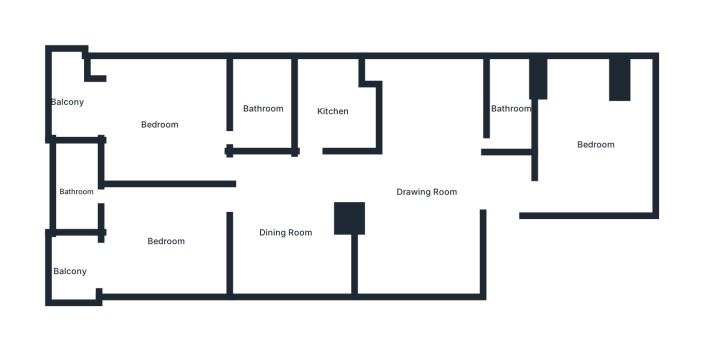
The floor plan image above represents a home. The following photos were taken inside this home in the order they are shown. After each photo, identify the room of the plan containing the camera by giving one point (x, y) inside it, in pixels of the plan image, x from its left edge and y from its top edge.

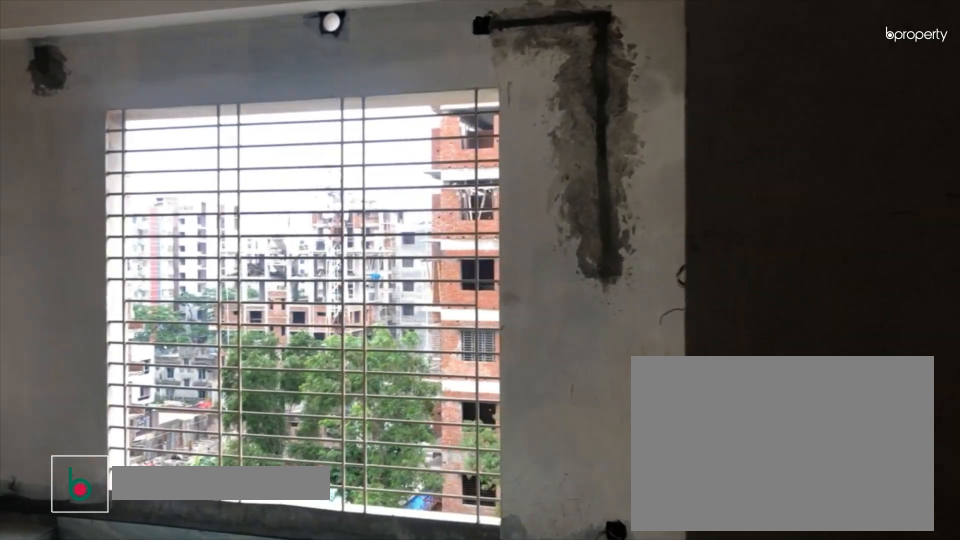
(427, 191)
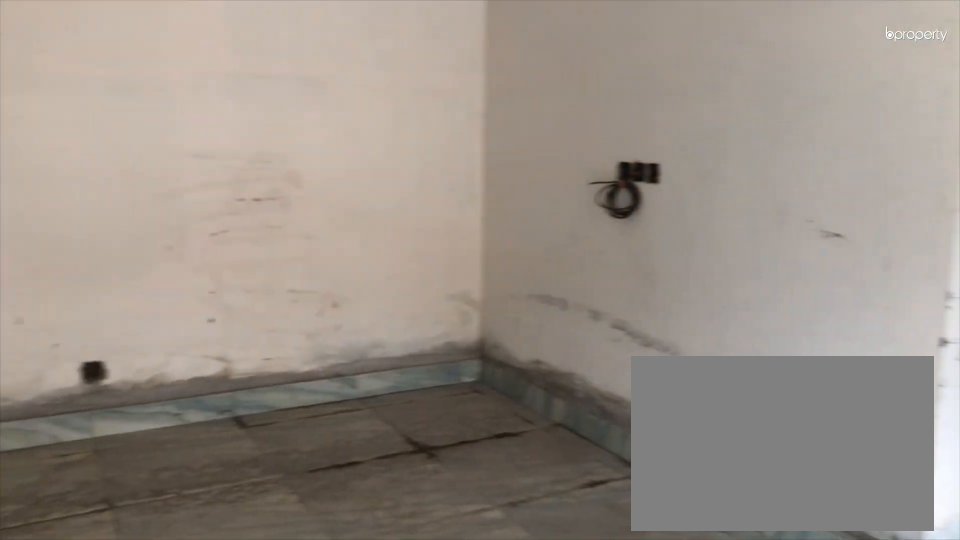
(426, 192)
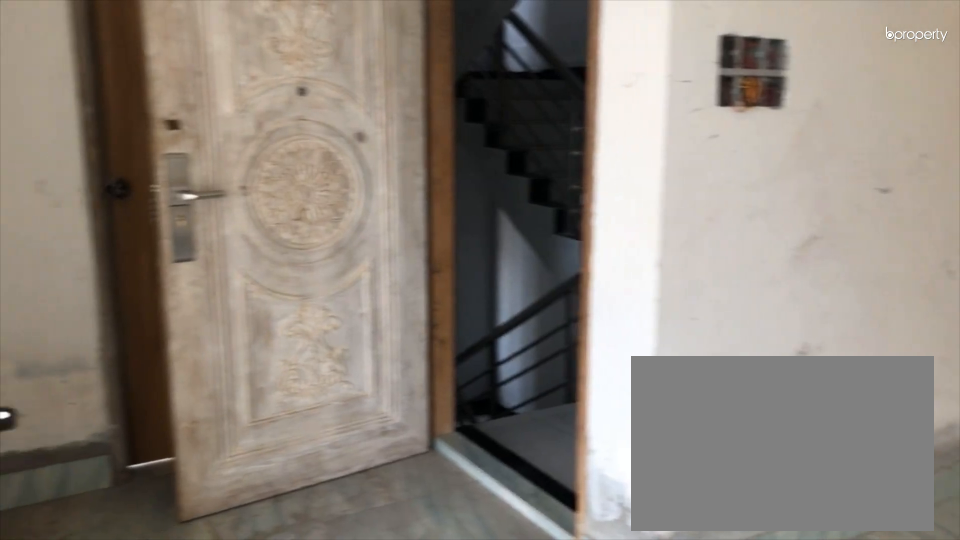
(426, 192)
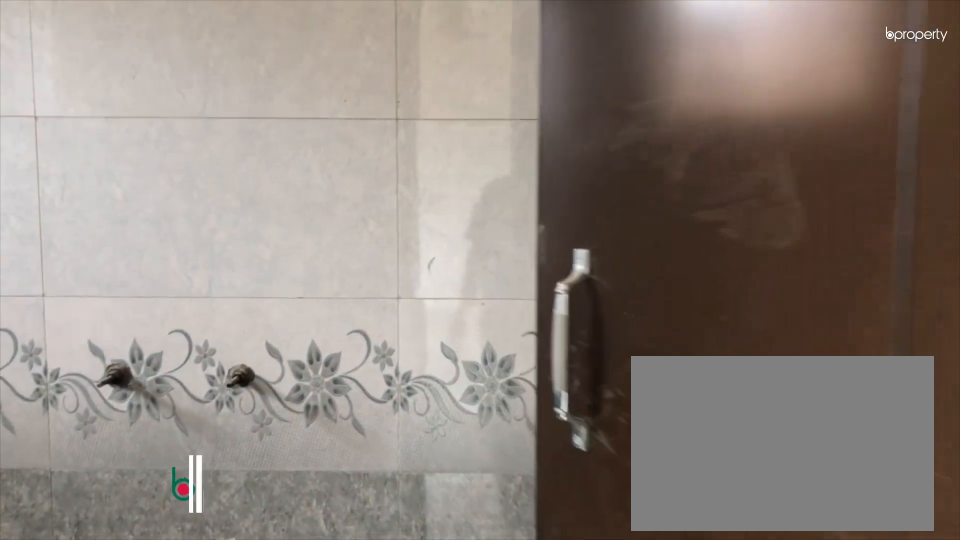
(512, 107)
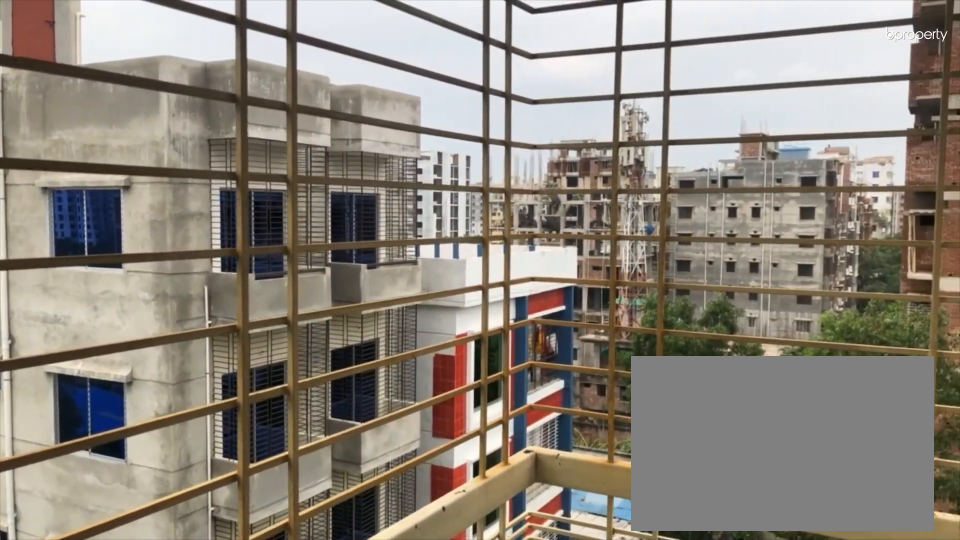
(64, 102)
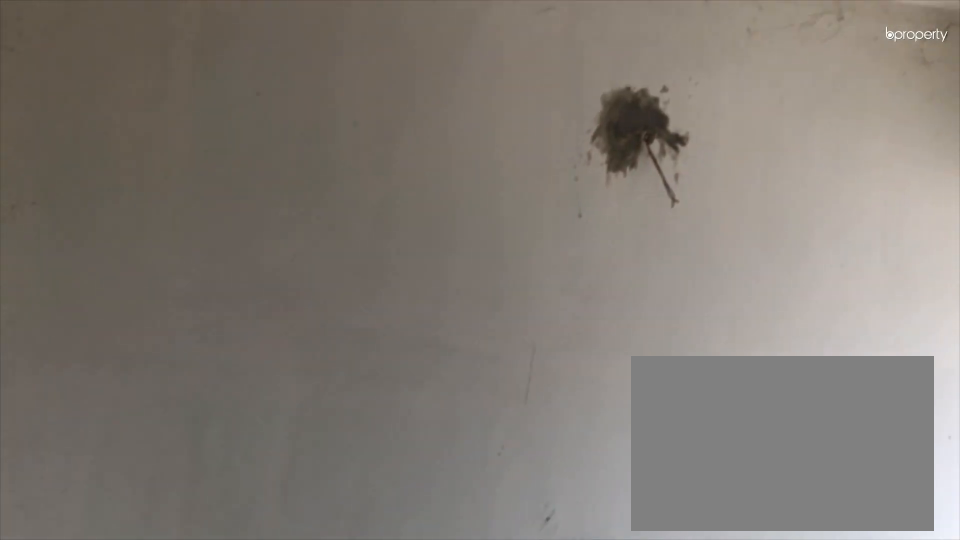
(166, 241)
